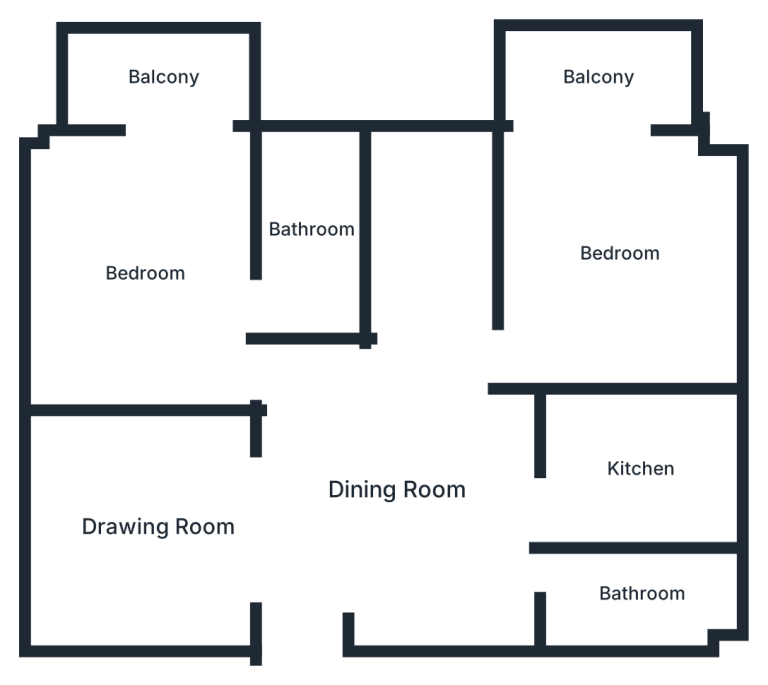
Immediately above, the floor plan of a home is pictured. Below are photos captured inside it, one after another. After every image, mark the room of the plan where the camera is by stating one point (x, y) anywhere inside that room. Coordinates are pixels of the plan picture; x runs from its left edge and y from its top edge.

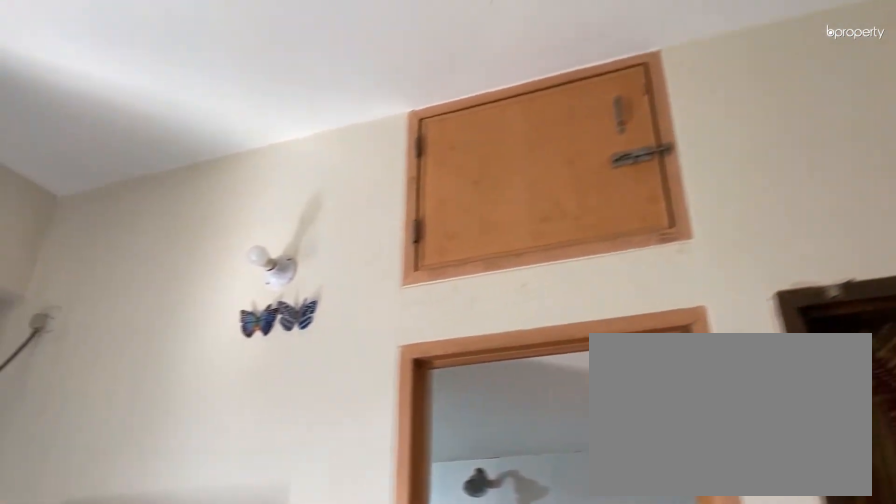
(145, 273)
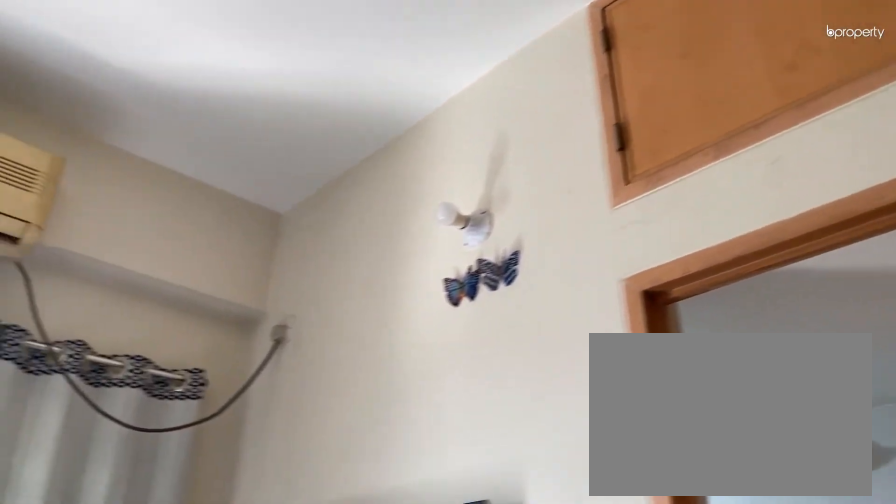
(145, 273)
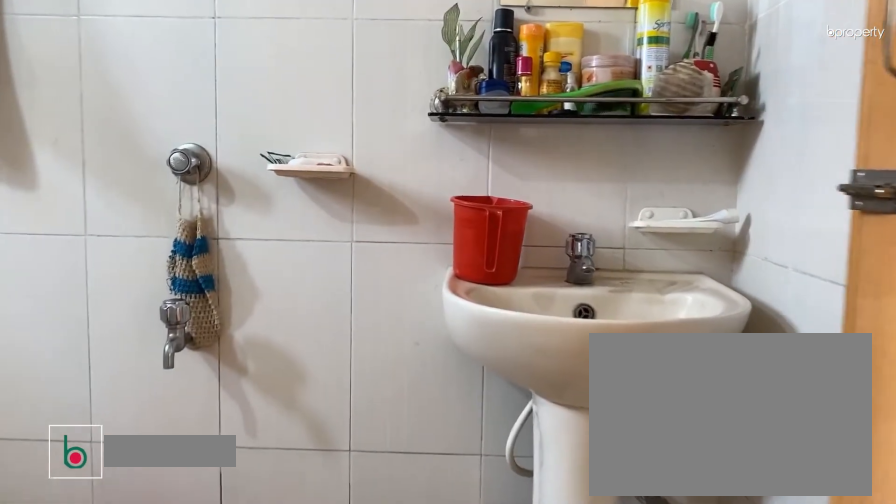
(310, 228)
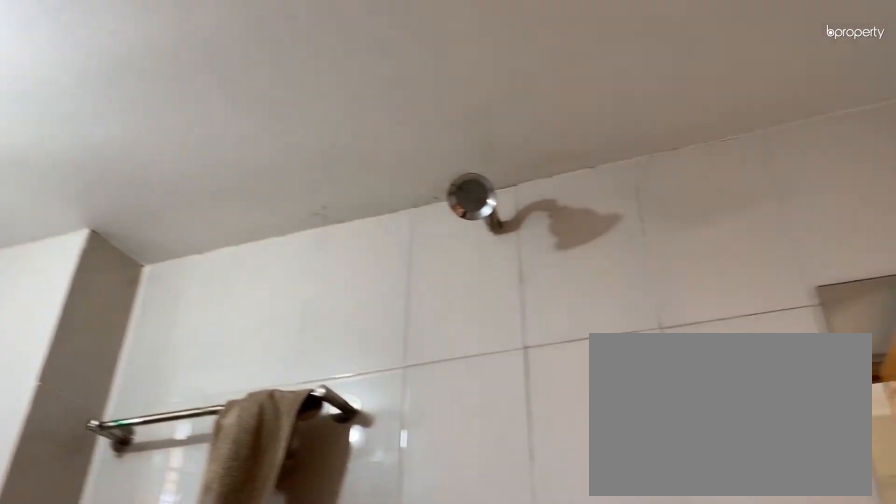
(310, 228)
